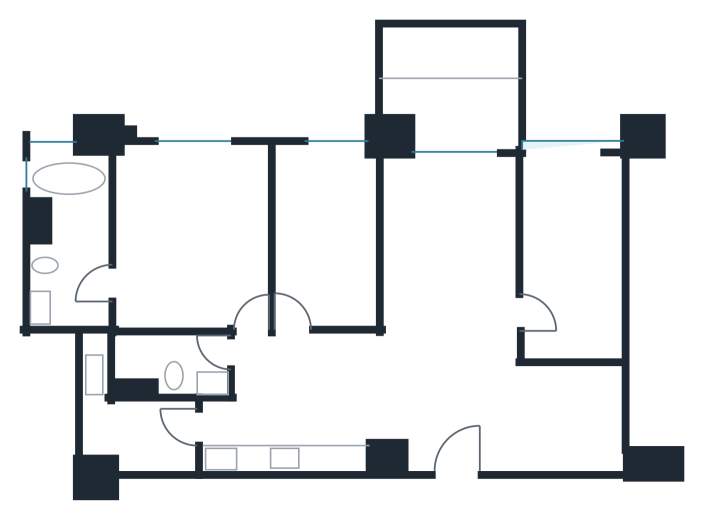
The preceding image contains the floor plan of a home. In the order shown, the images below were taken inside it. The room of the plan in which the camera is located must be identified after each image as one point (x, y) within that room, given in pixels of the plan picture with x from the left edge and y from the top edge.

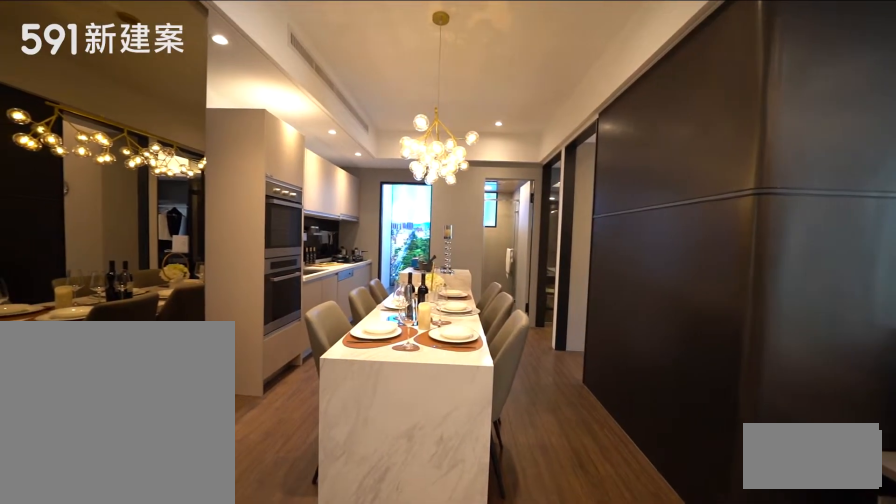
(328, 376)
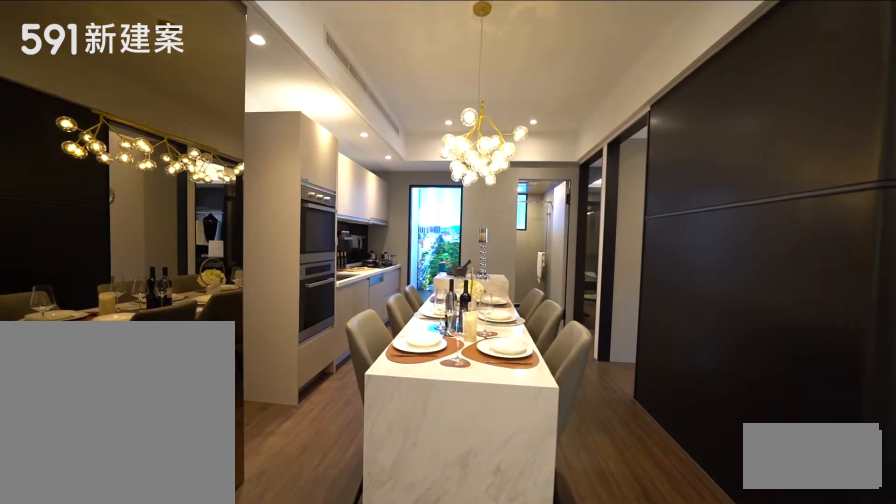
(328, 376)
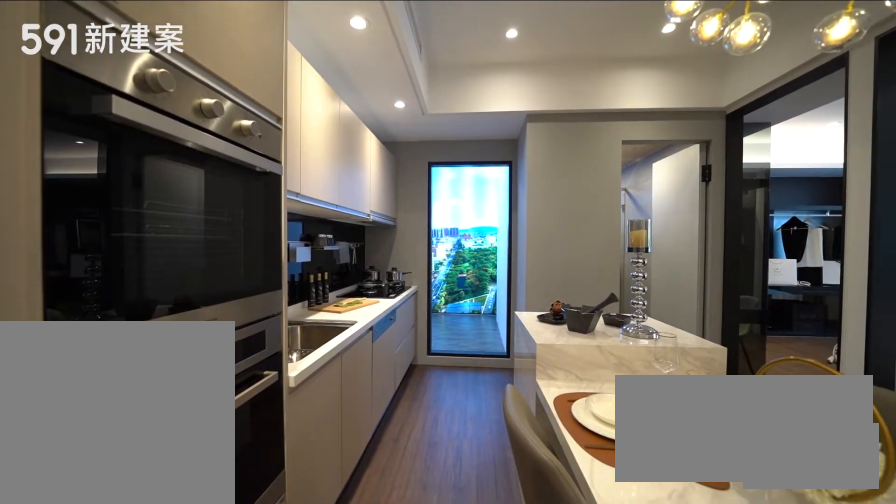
(275, 443)
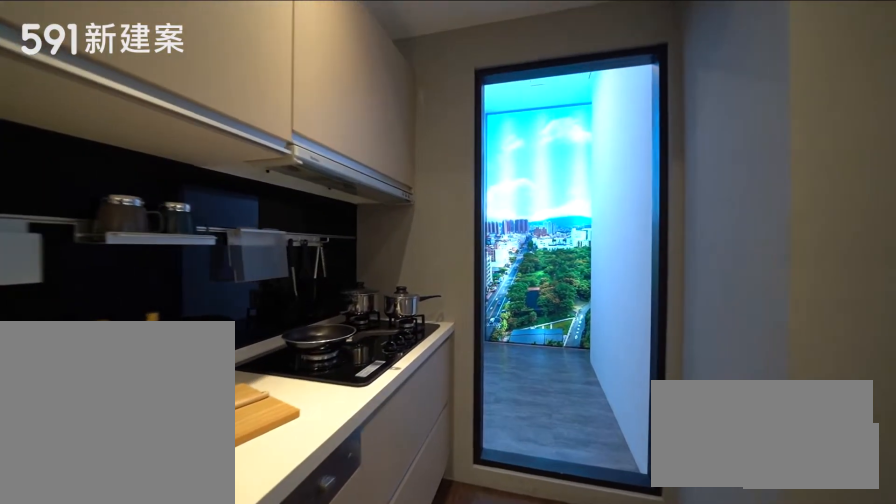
(275, 443)
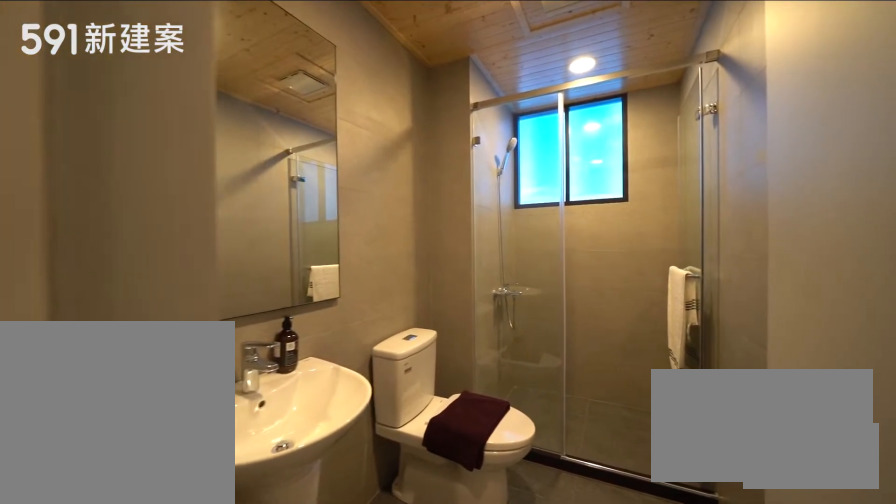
(166, 367)
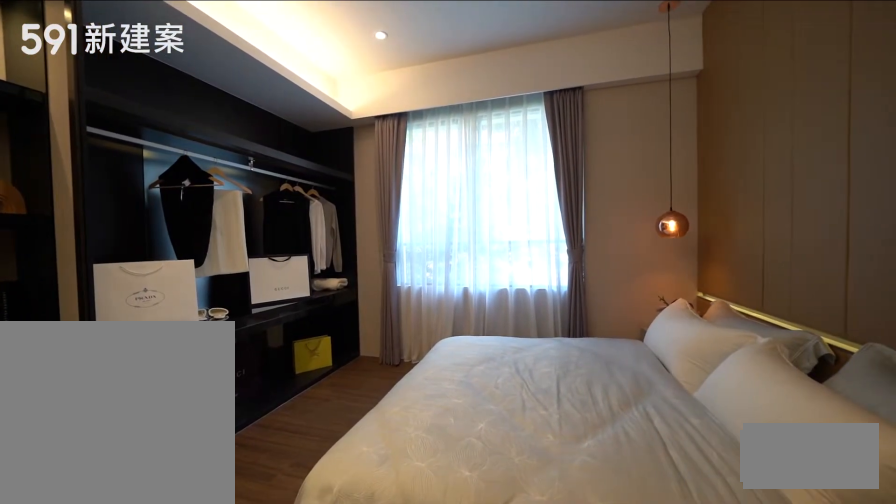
(192, 232)
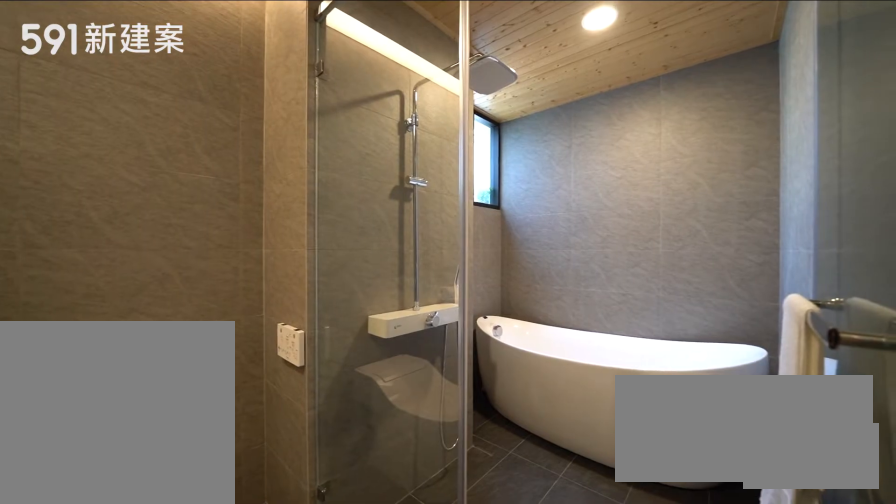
(67, 240)
